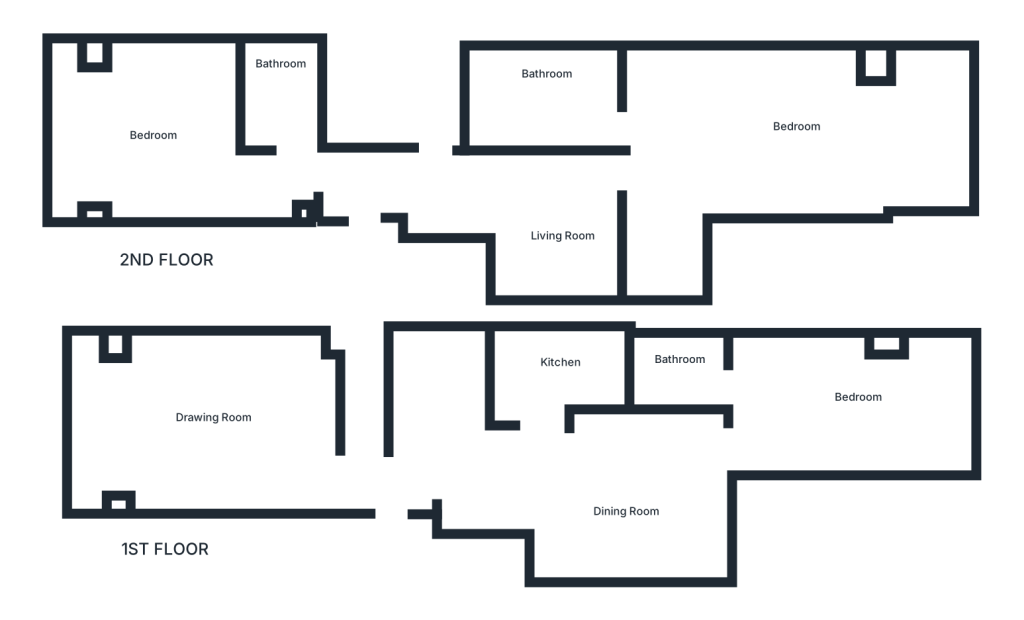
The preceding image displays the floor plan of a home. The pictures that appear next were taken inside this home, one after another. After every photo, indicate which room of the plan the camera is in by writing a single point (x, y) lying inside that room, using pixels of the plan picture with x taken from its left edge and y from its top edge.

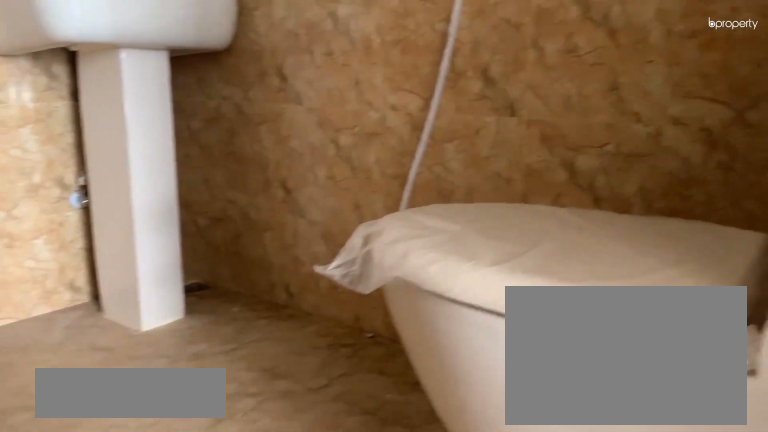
(690, 374)
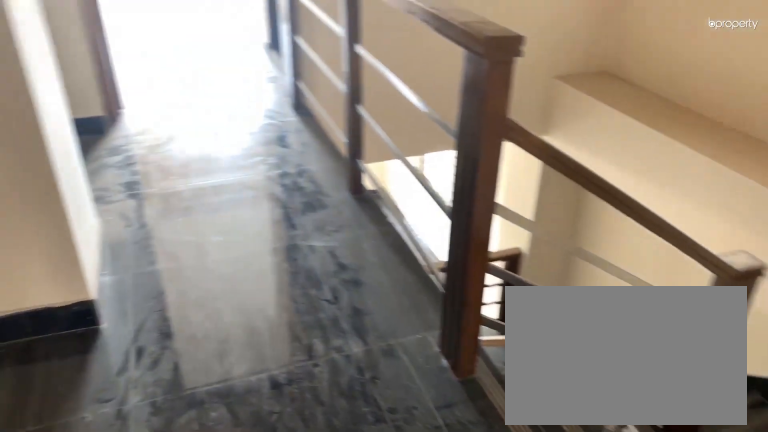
(497, 192)
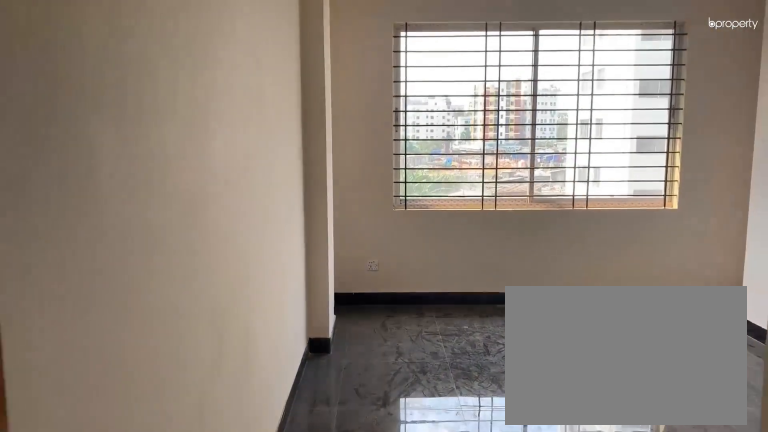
(157, 126)
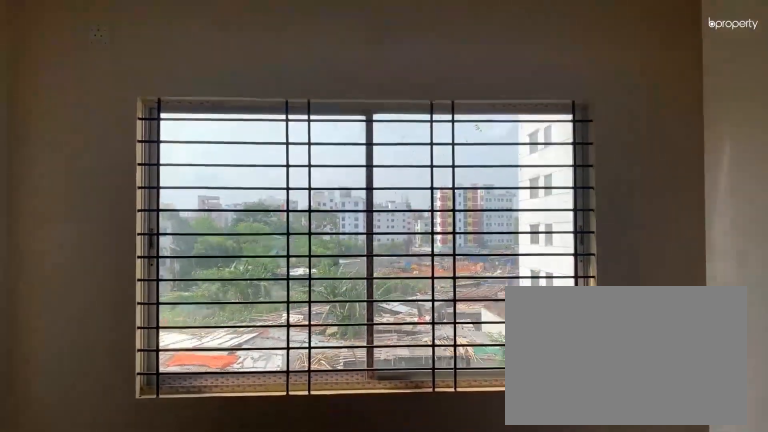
(161, 130)
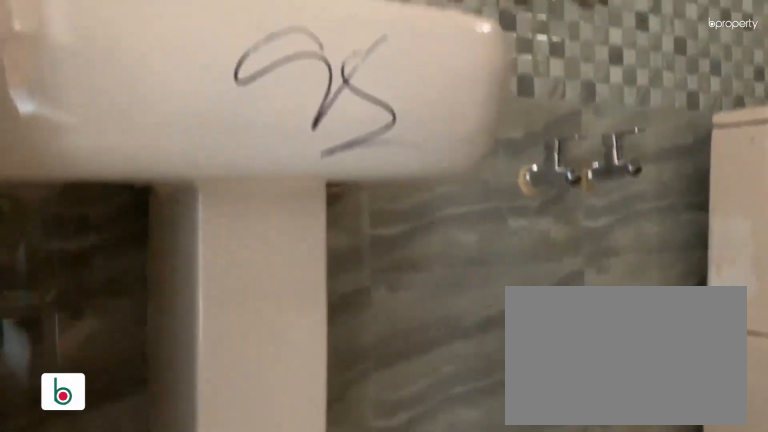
(288, 103)
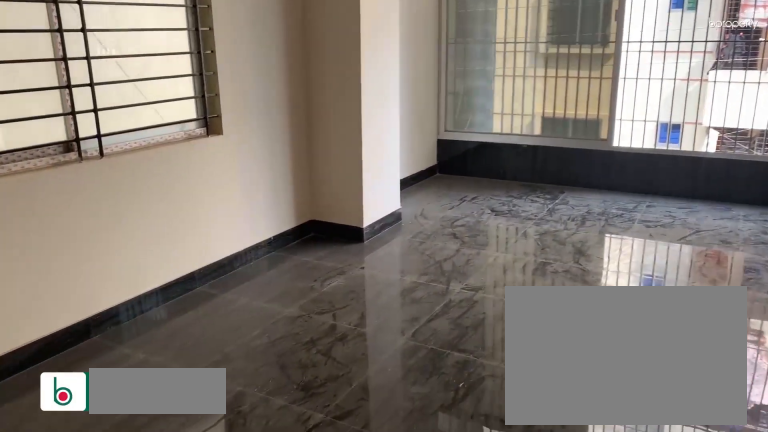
(789, 144)
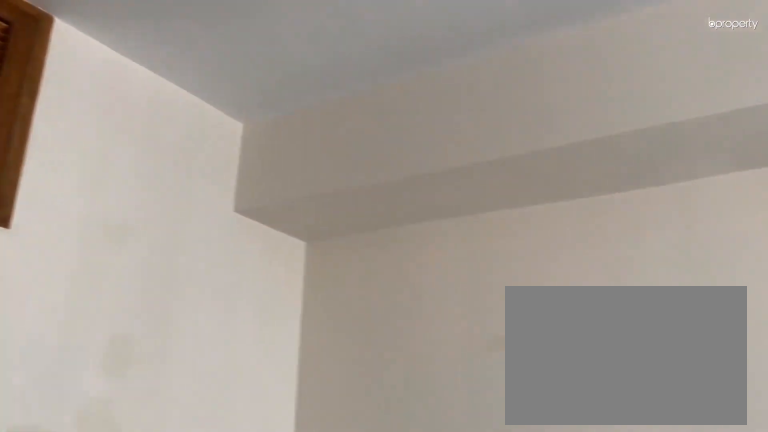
(776, 131)
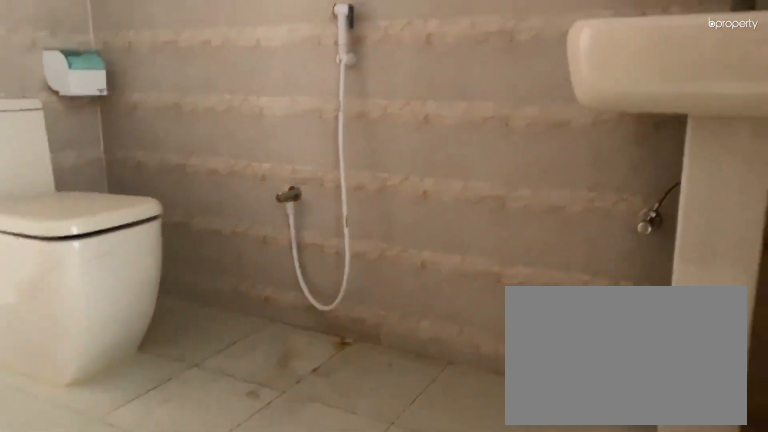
(540, 93)
